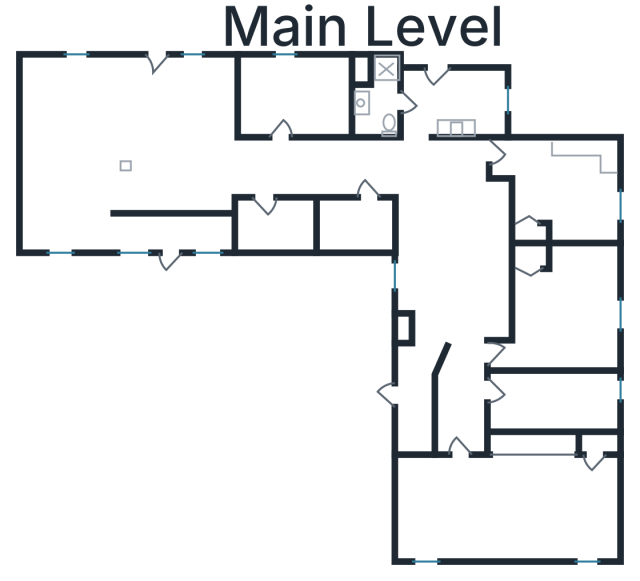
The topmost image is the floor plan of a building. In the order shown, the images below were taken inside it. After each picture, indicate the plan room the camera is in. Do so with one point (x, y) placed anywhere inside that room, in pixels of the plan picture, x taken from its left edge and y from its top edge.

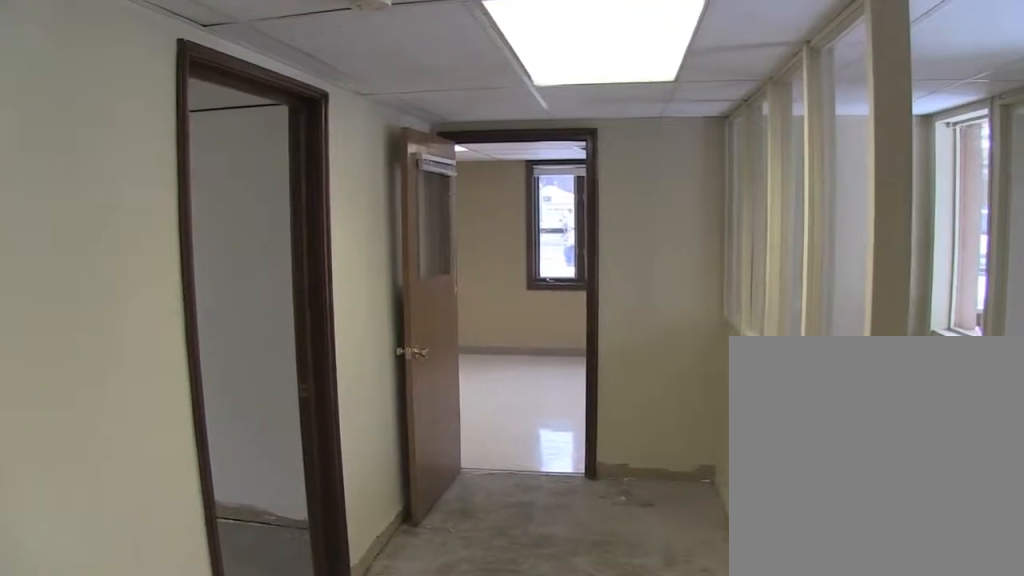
(462, 400)
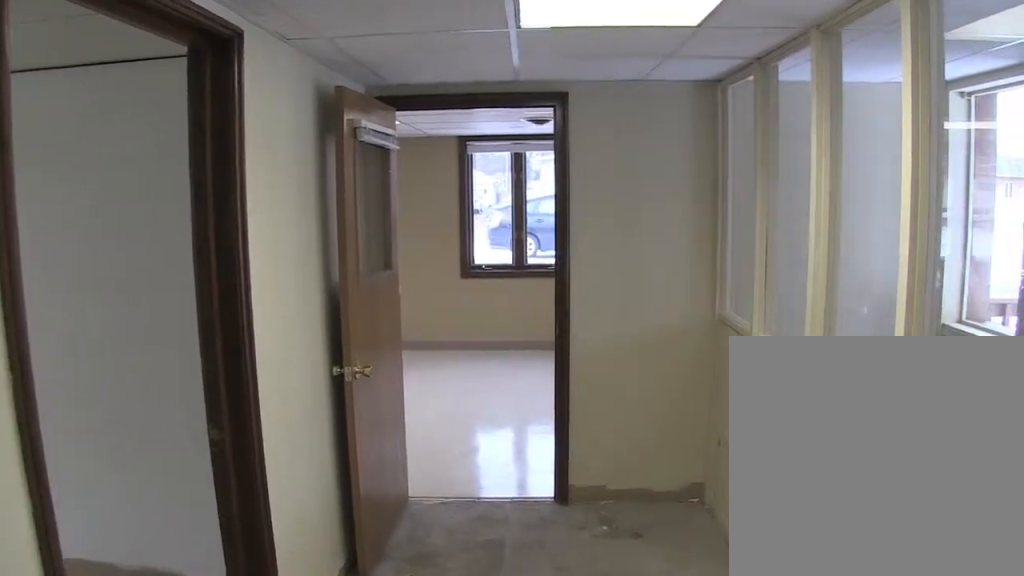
(462, 400)
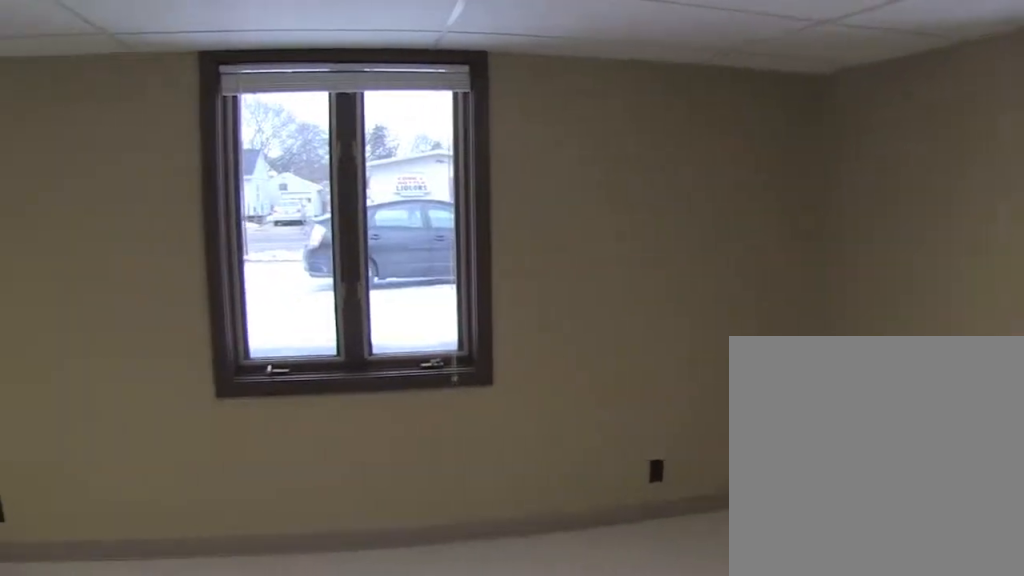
(503, 506)
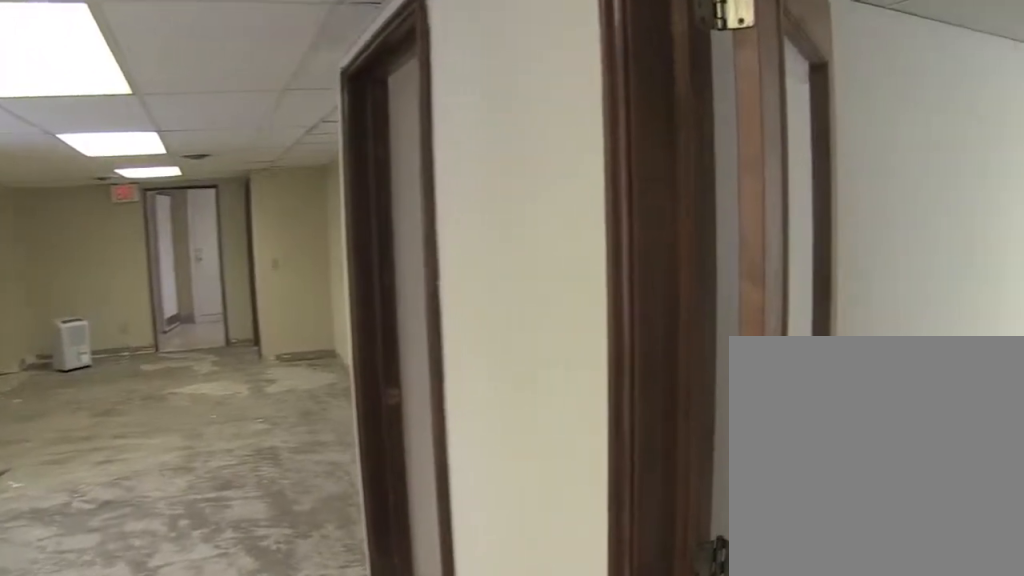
(462, 401)
